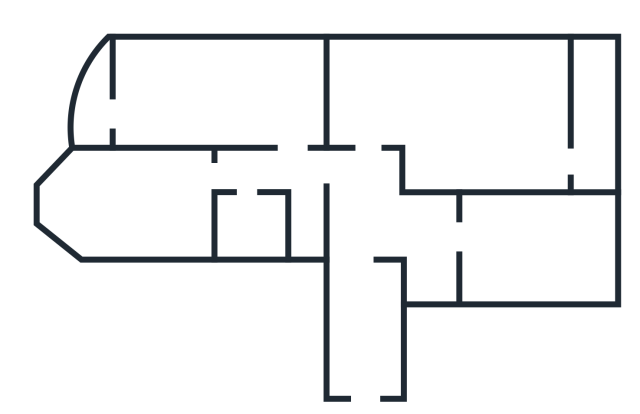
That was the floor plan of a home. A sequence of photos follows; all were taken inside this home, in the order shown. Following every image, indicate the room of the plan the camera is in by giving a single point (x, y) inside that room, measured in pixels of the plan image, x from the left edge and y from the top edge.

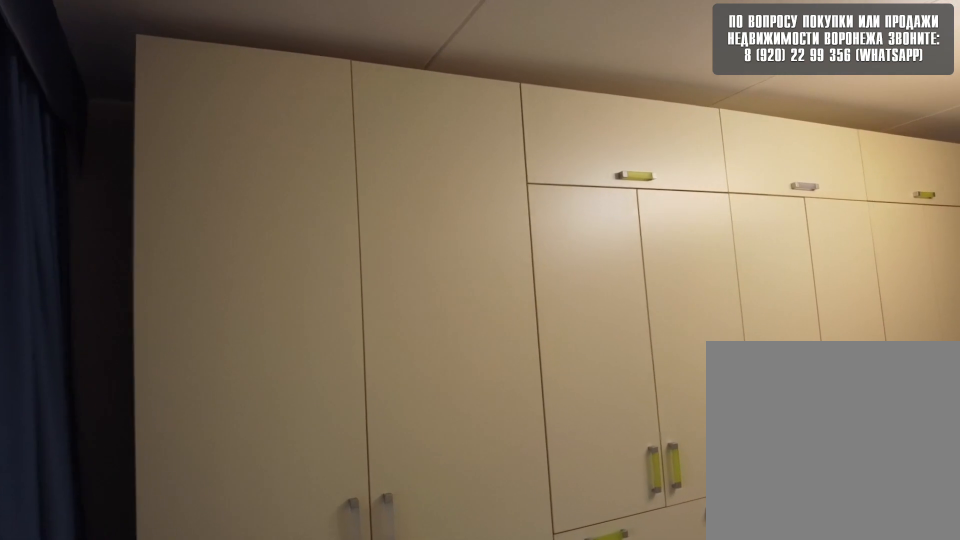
(263, 101)
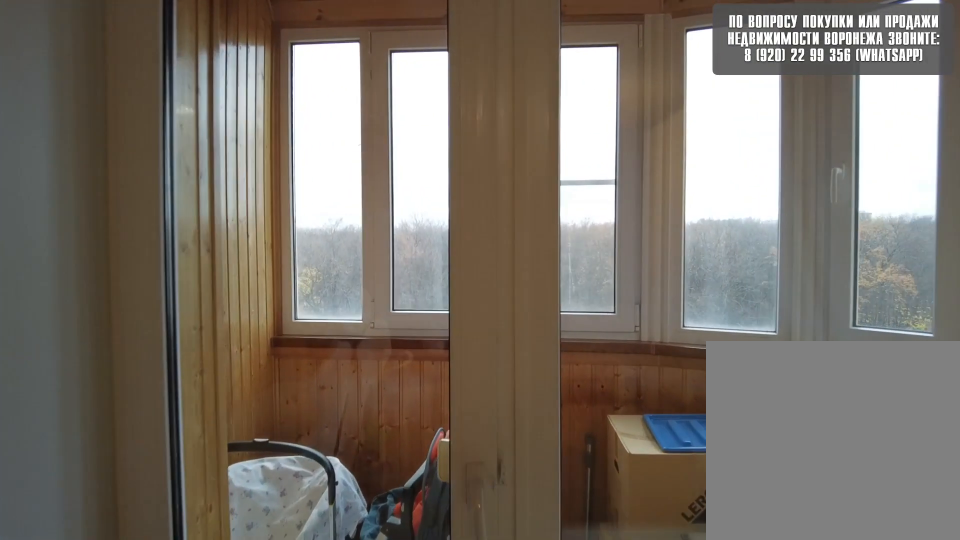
(155, 103)
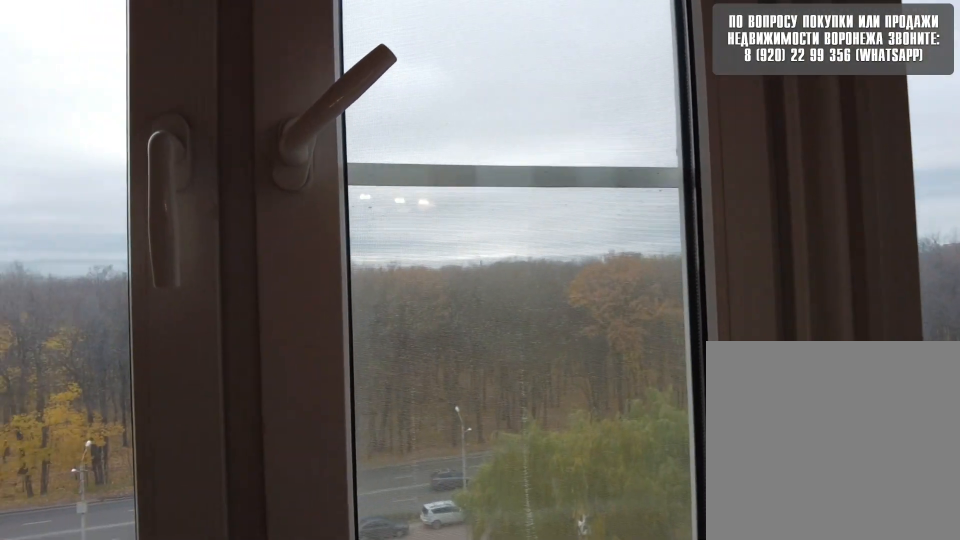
(99, 106)
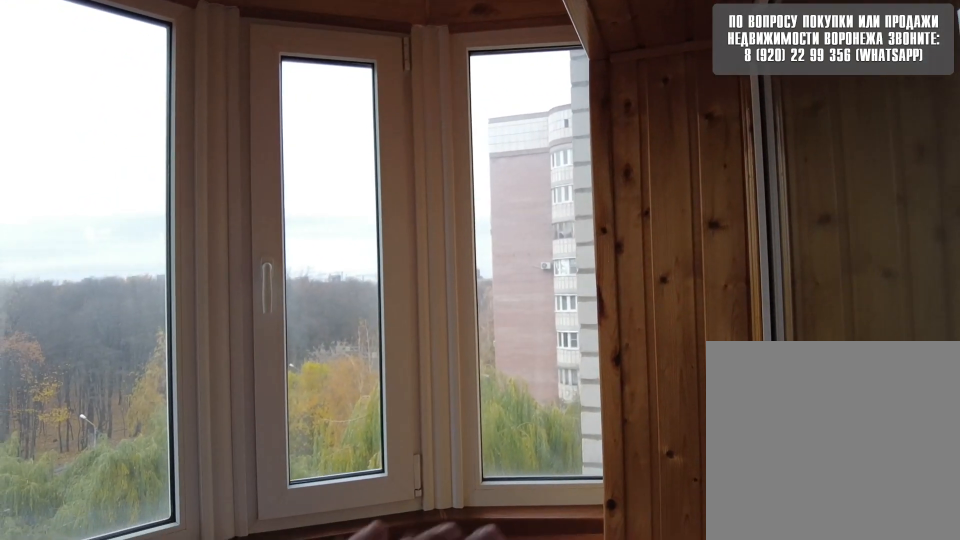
(99, 106)
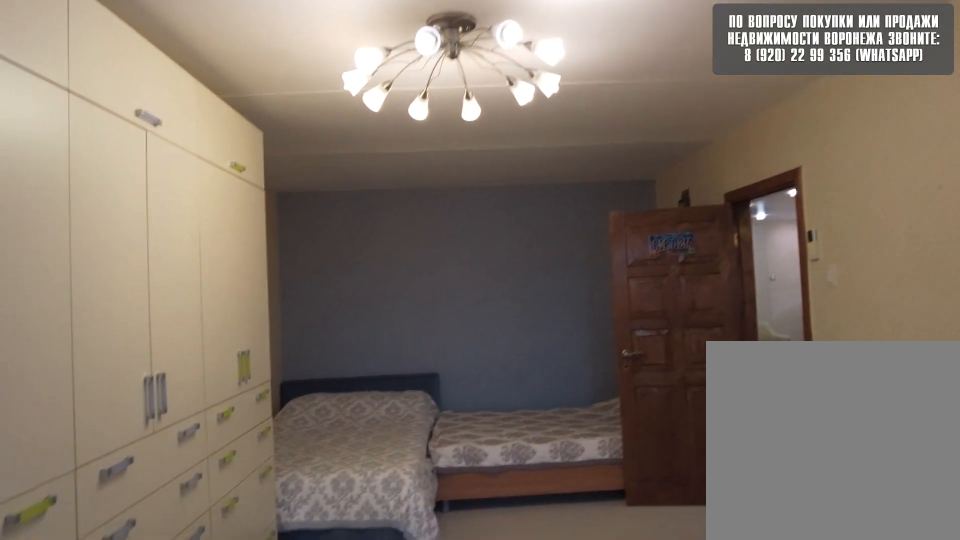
(148, 111)
